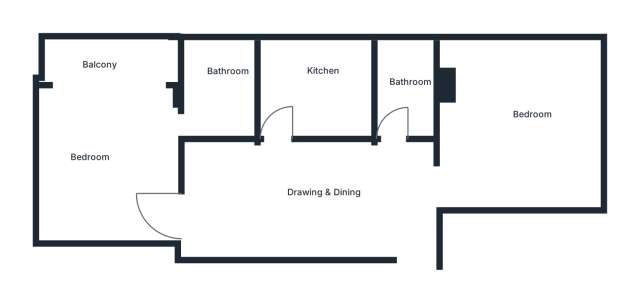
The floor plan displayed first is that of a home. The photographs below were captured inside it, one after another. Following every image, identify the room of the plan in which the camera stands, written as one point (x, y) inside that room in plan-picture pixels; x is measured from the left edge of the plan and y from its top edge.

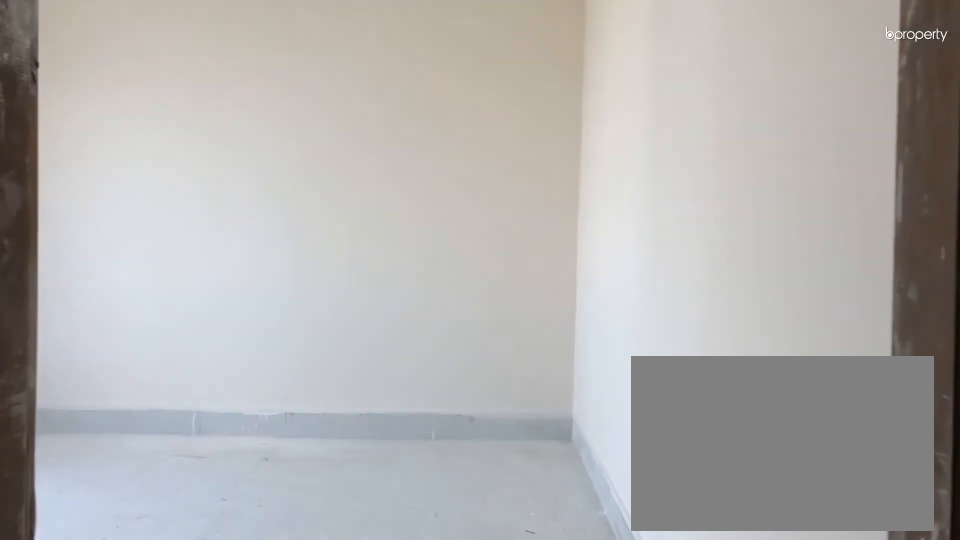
(481, 168)
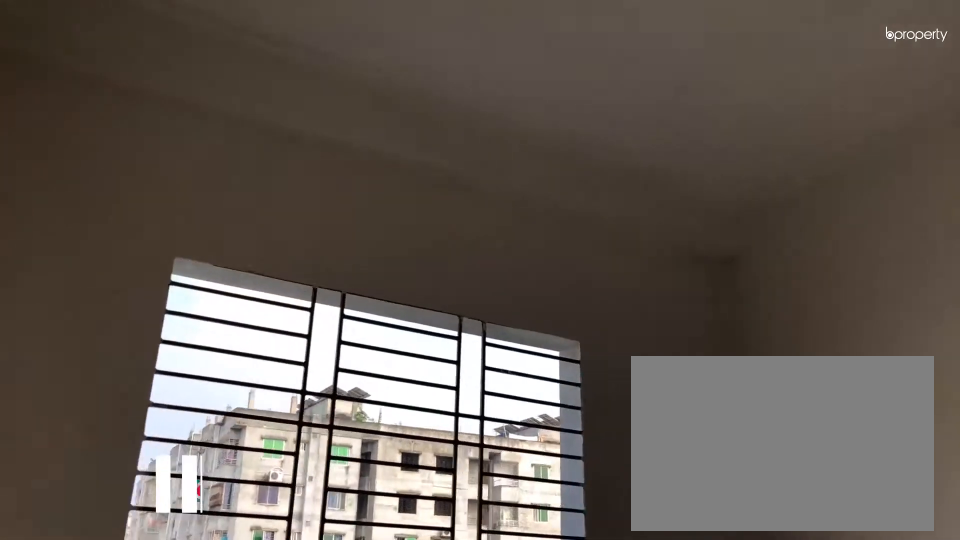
(515, 131)
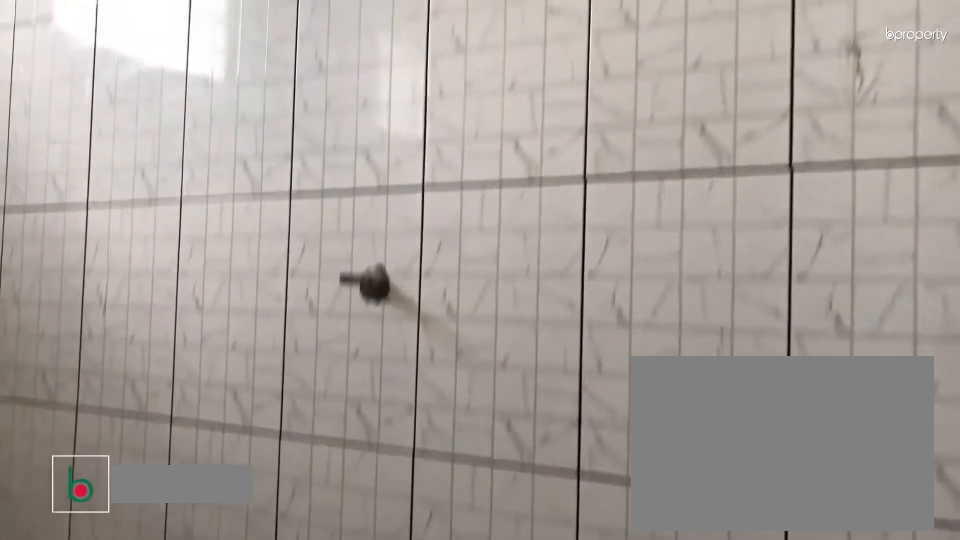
(399, 96)
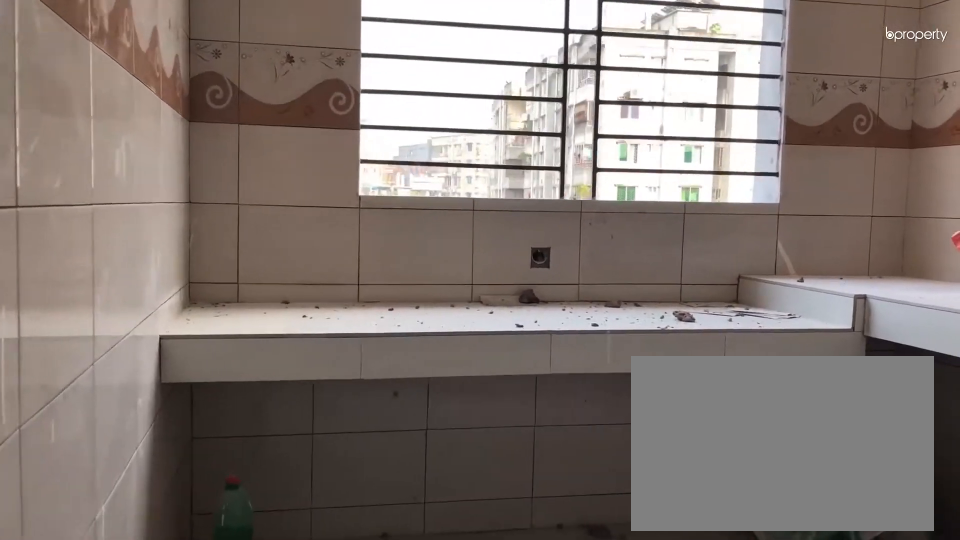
(313, 93)
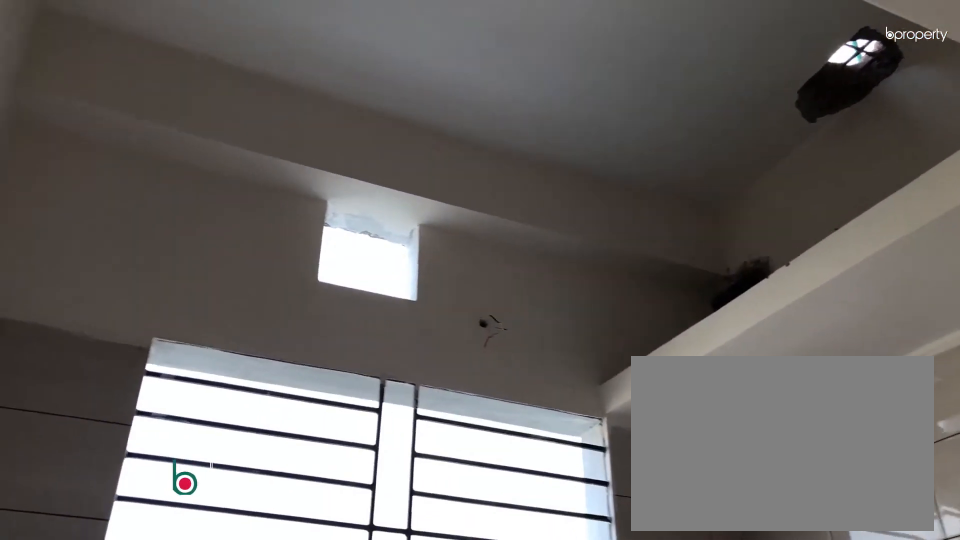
(313, 93)
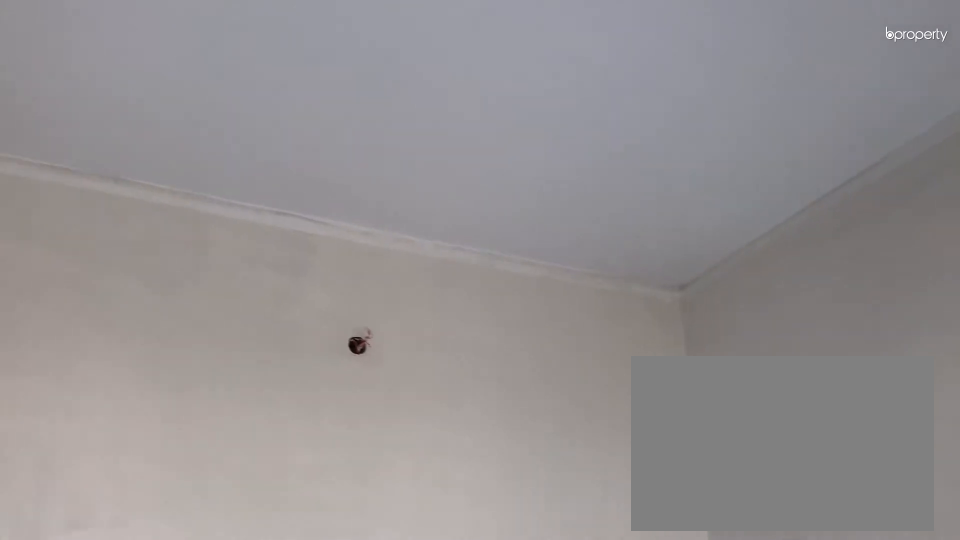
(113, 132)
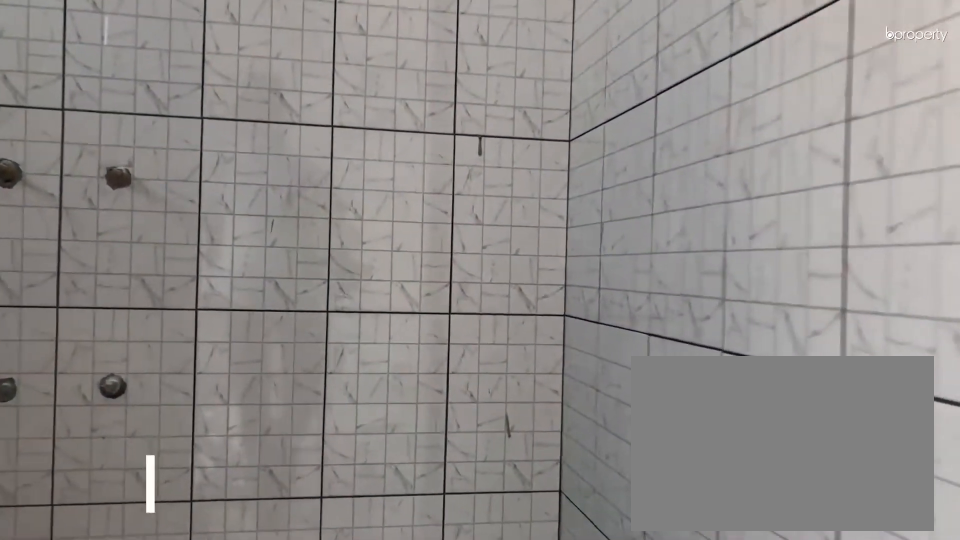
(226, 92)
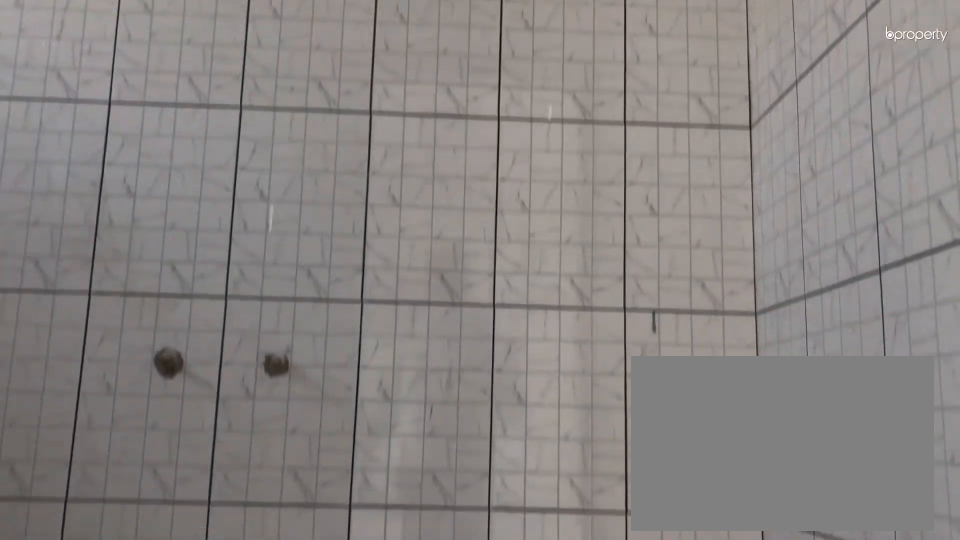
(226, 92)
